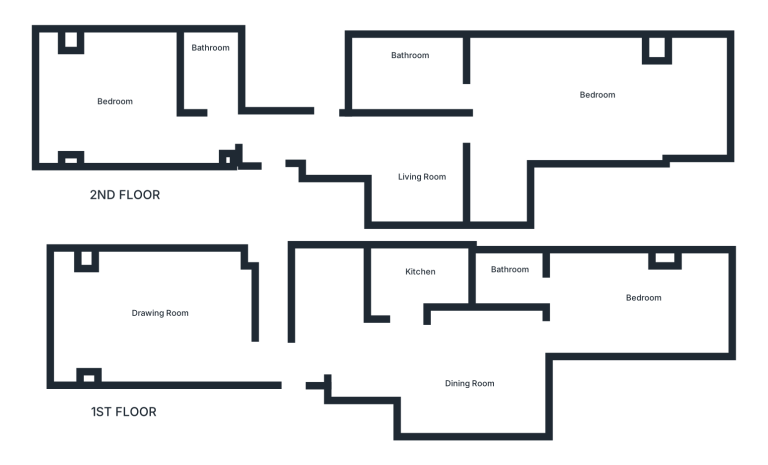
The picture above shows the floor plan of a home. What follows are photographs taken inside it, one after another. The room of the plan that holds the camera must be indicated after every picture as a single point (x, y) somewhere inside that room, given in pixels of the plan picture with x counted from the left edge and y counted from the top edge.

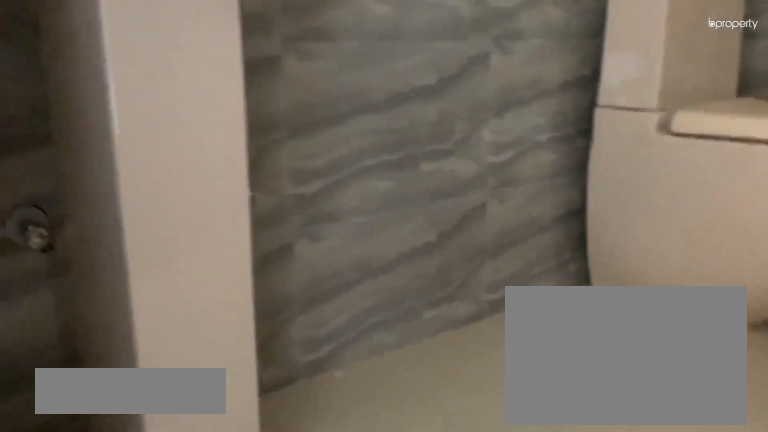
(216, 77)
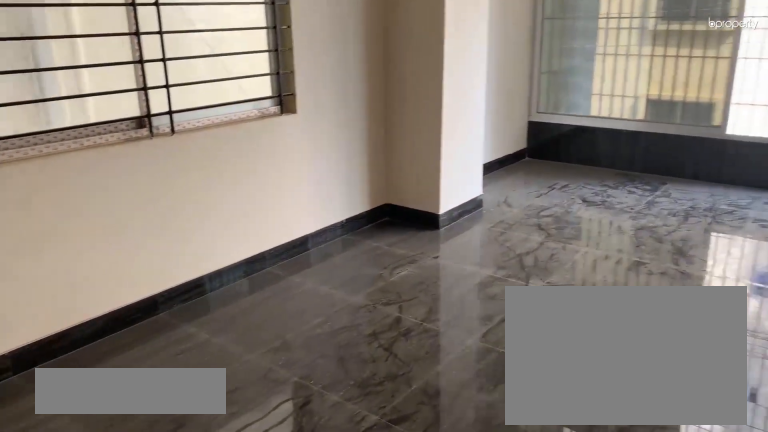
(591, 108)
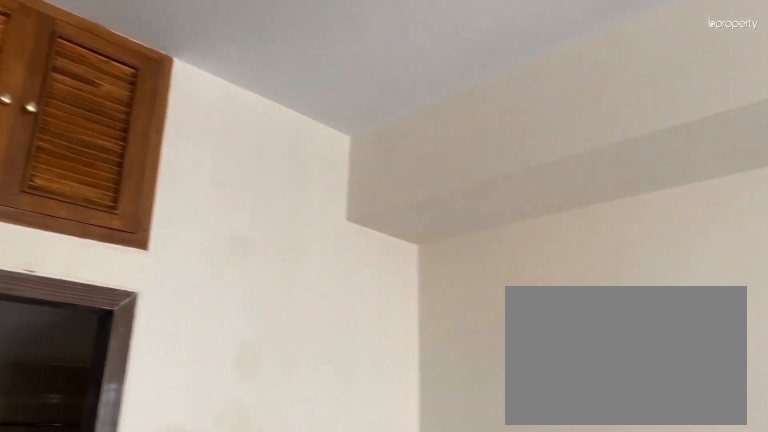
(582, 98)
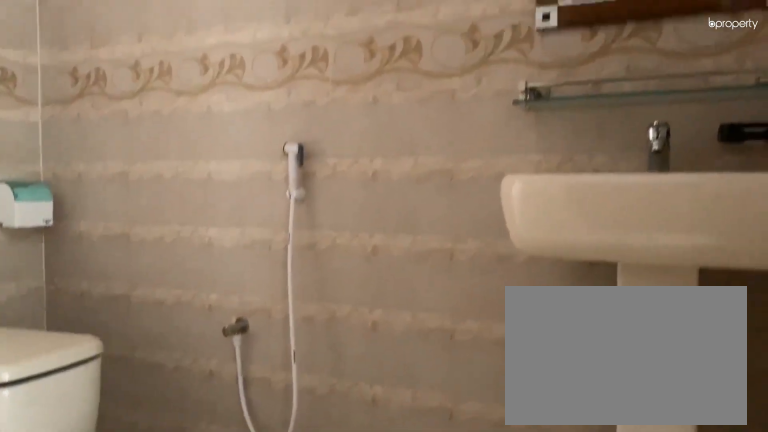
(405, 69)
